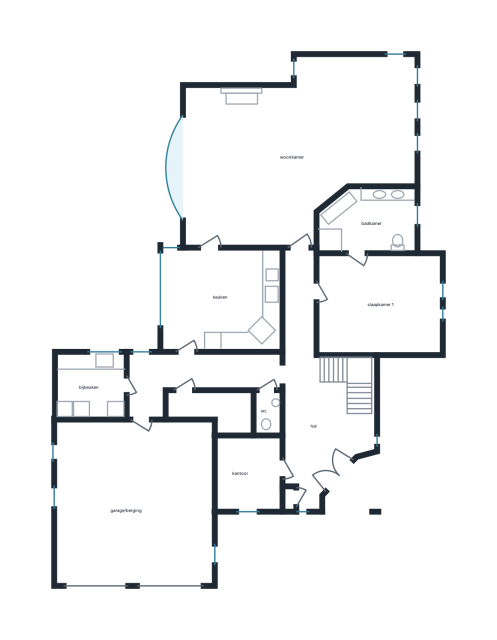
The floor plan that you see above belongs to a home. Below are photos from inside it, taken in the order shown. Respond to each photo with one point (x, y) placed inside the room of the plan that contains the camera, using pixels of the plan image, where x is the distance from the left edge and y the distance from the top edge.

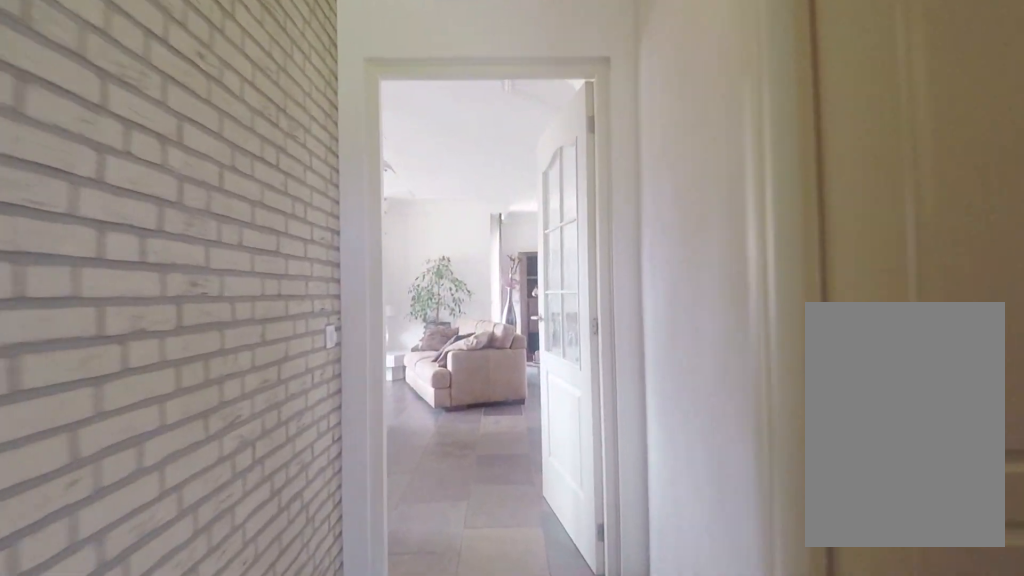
(313, 396)
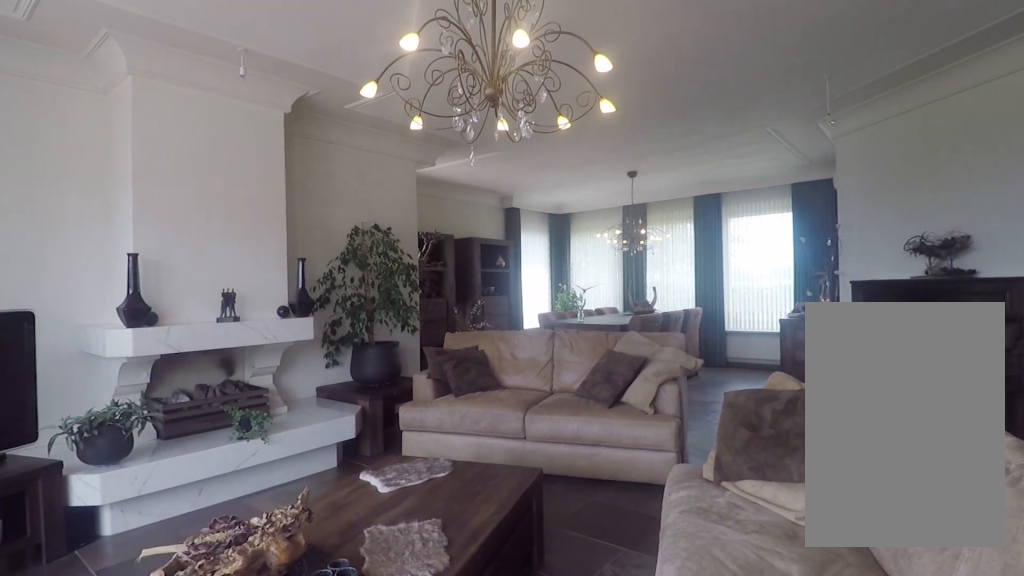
(289, 149)
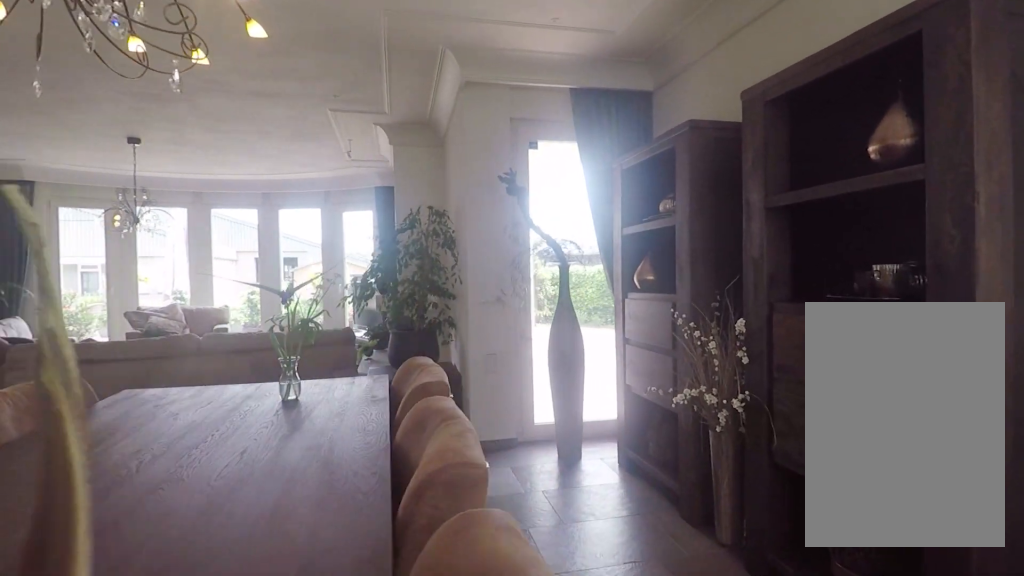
(289, 149)
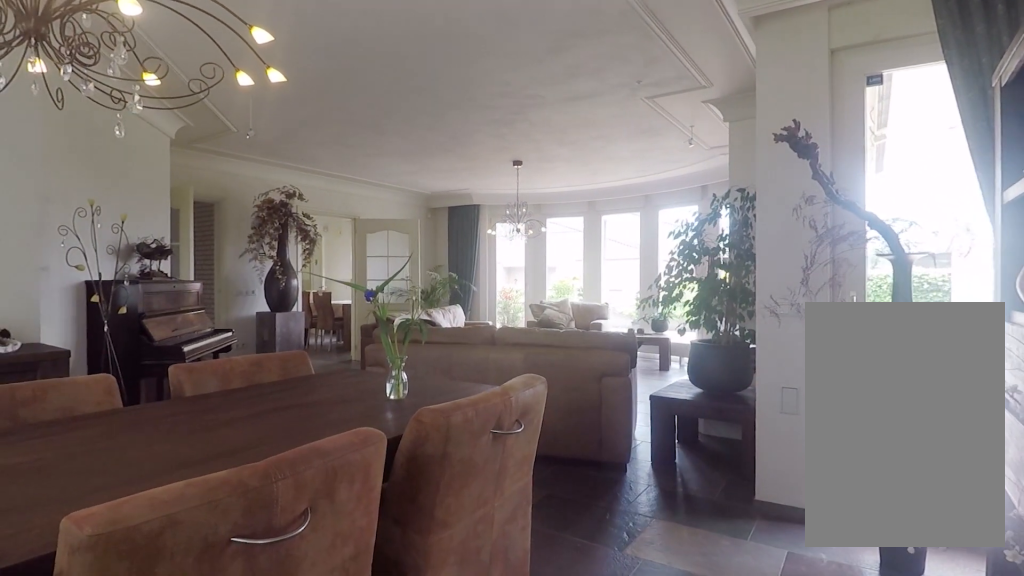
(289, 149)
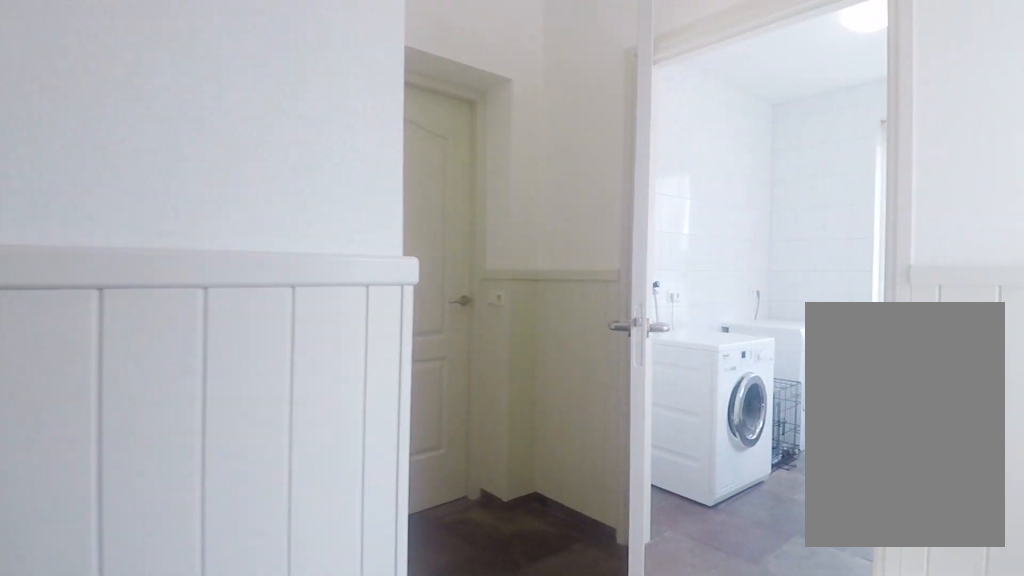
(192, 376)
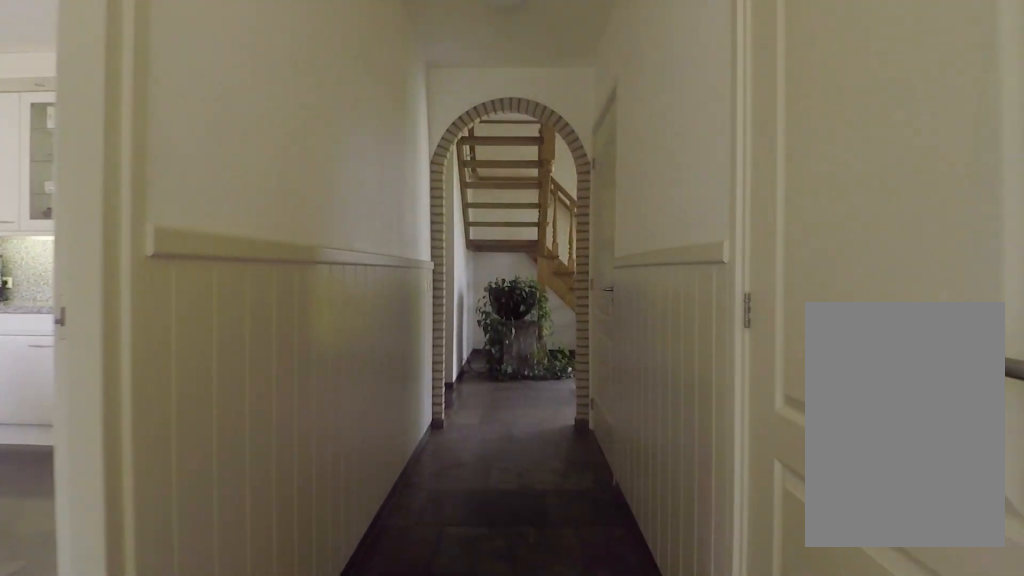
(192, 376)
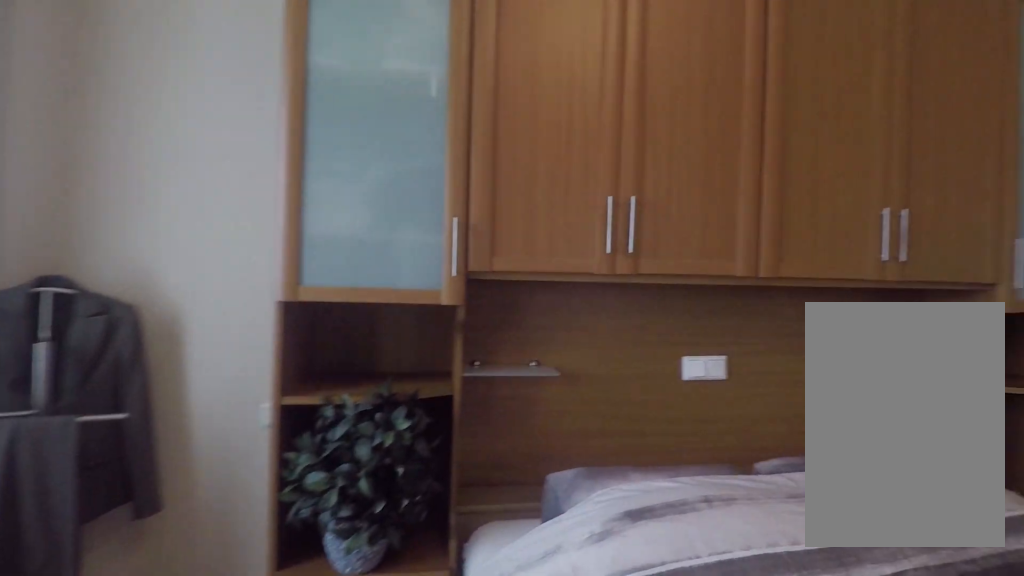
(377, 304)
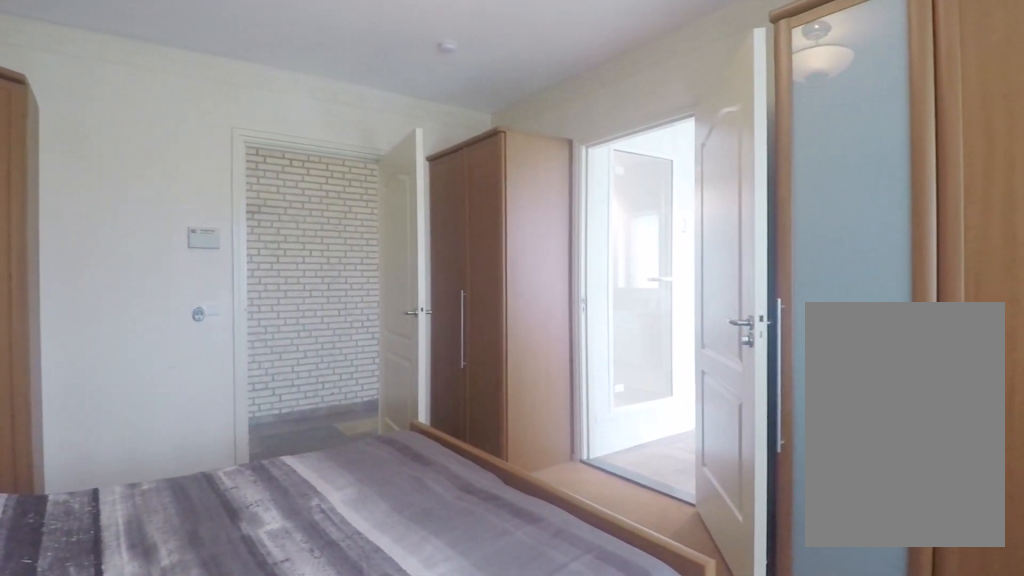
(377, 304)
